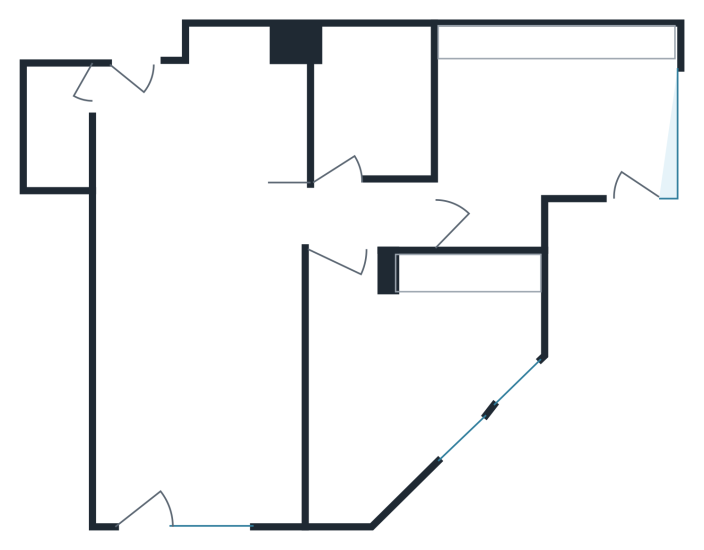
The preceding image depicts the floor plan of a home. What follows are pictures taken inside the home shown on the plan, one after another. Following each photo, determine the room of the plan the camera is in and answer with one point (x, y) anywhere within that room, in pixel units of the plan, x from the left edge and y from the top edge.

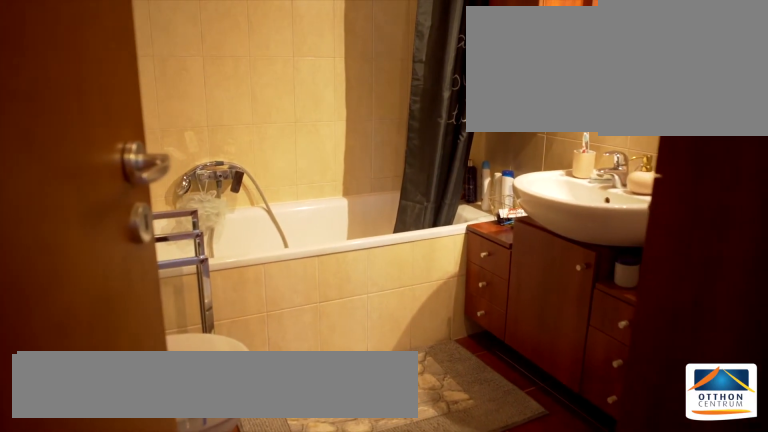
(369, 104)
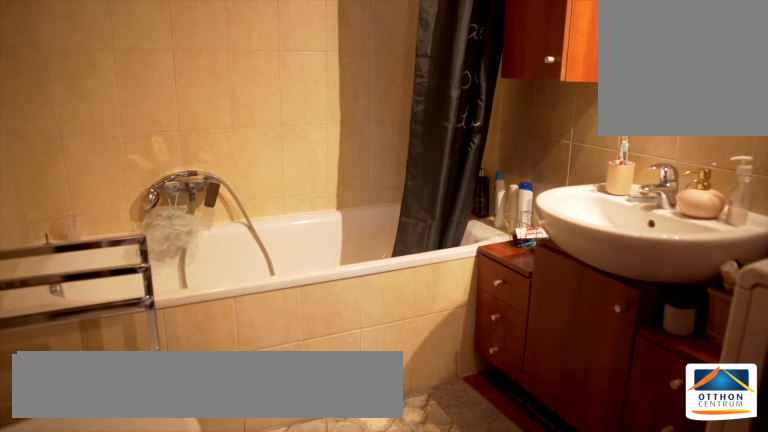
(368, 107)
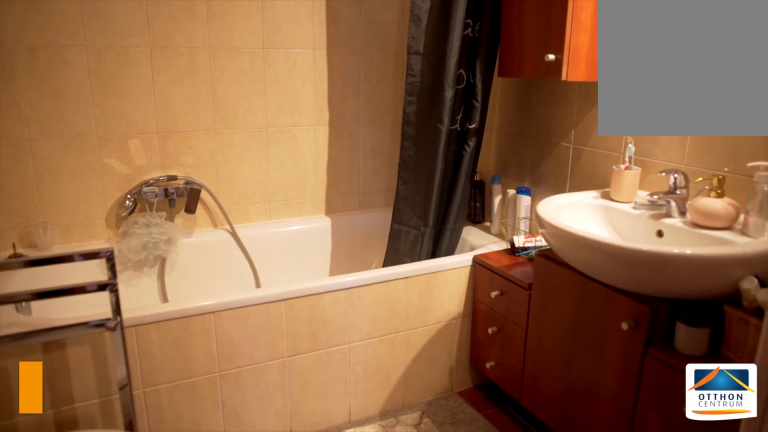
(362, 116)
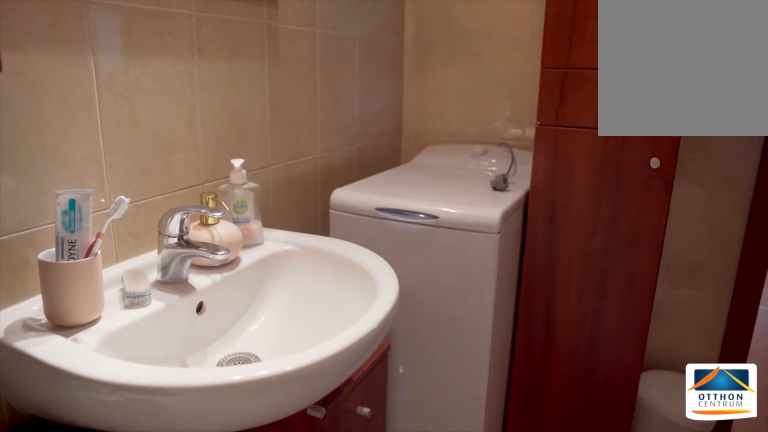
(369, 104)
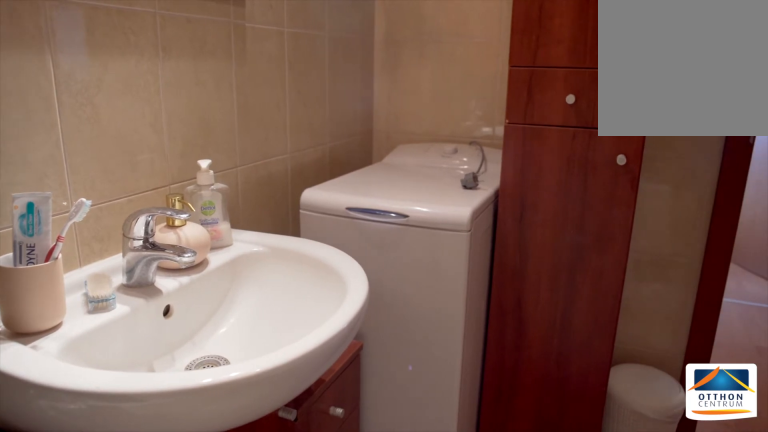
(370, 105)
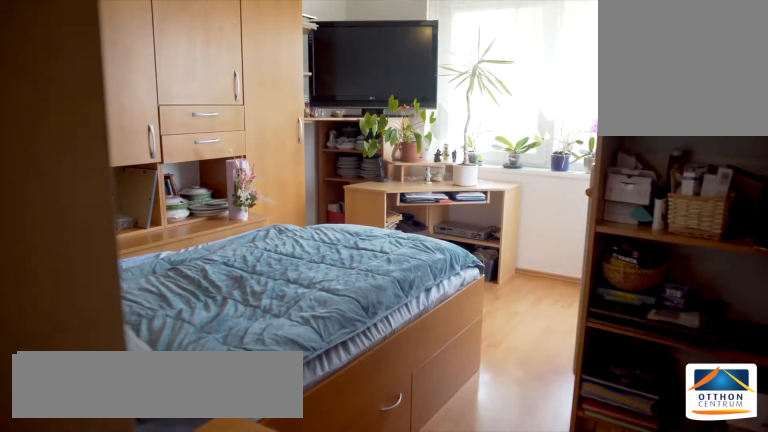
(524, 126)
